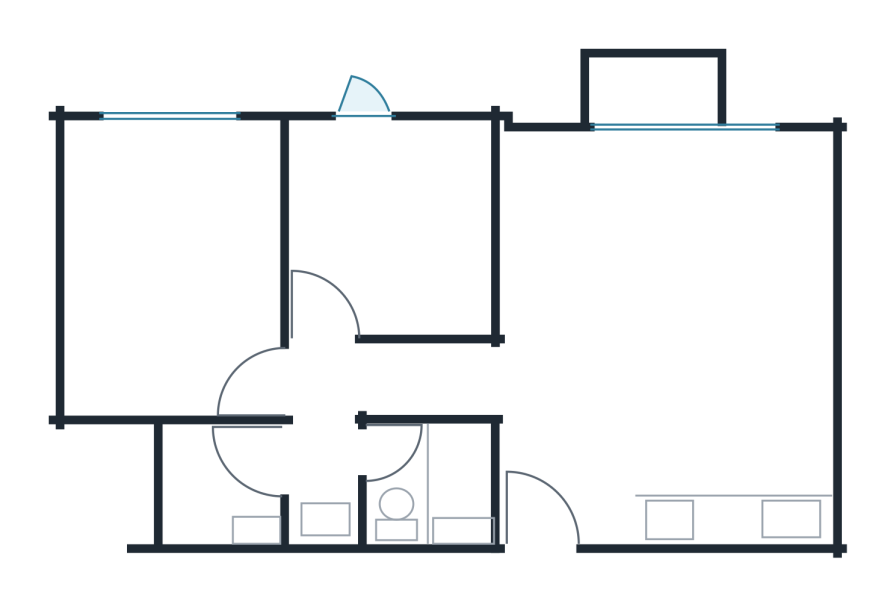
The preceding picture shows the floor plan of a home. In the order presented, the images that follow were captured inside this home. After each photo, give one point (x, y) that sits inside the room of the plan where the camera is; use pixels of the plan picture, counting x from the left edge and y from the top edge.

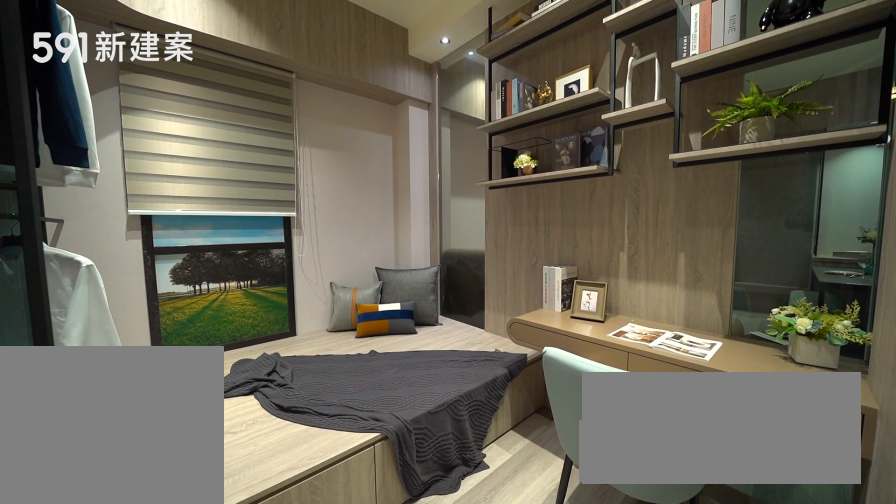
(396, 221)
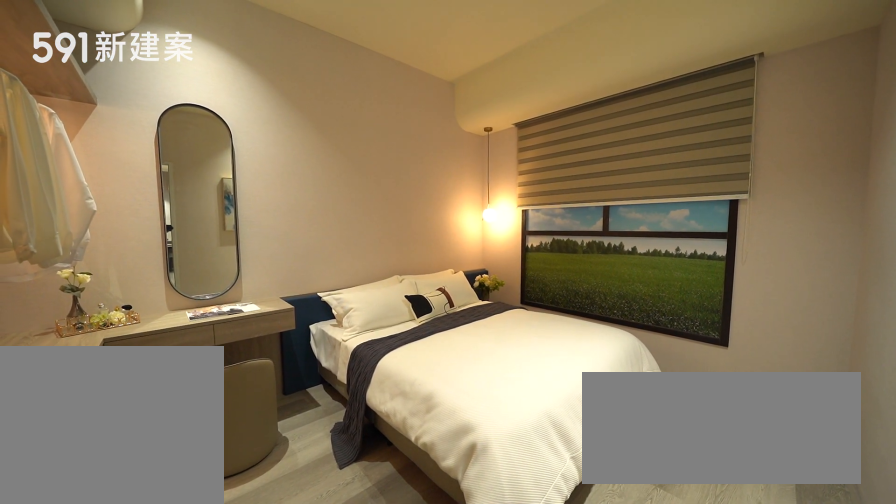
(168, 265)
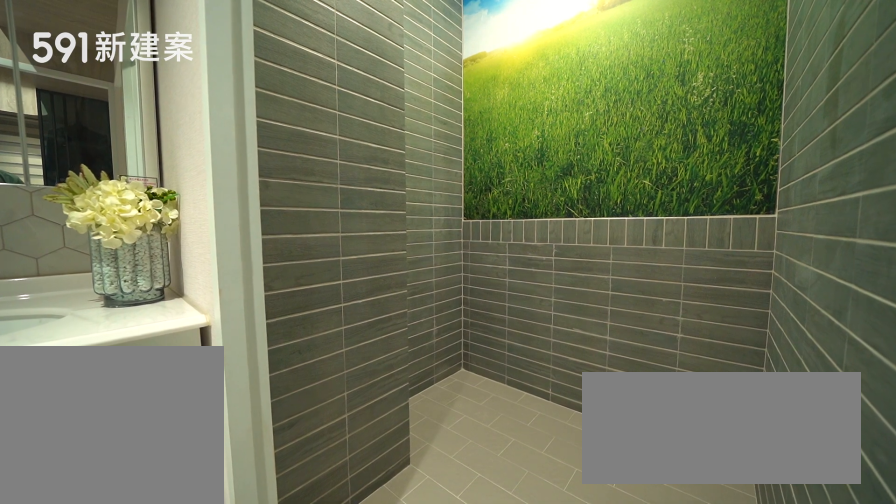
(224, 487)
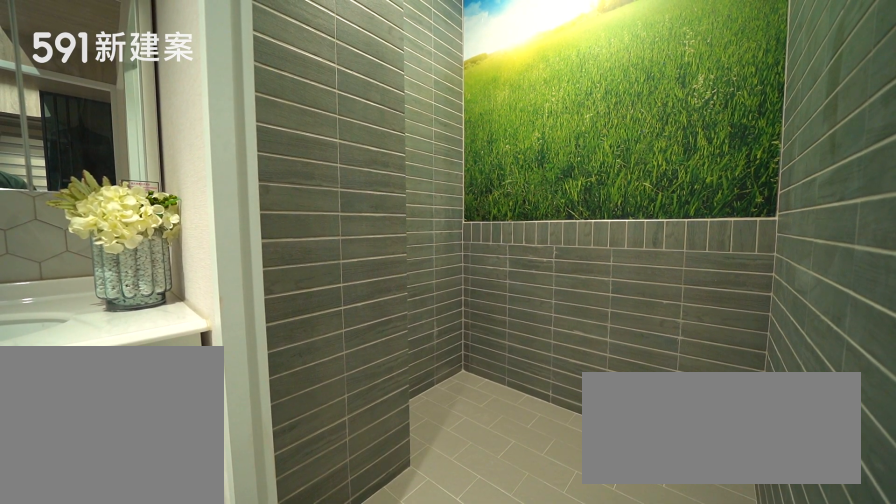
(224, 487)
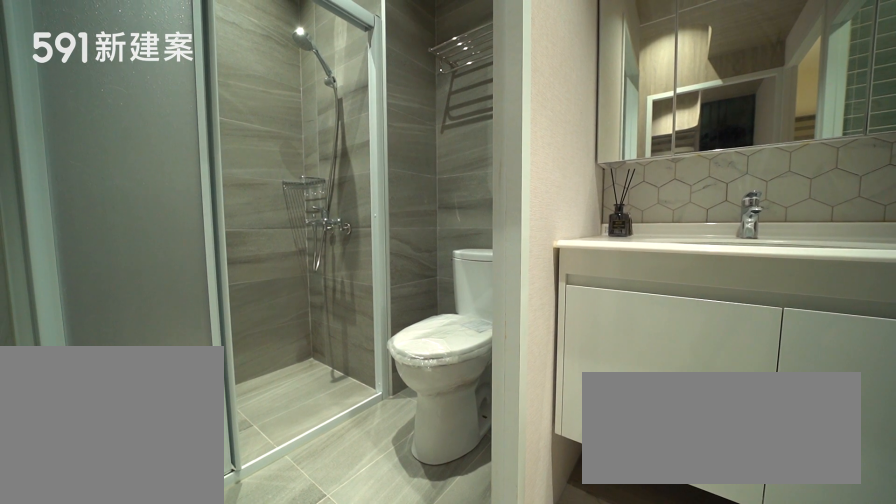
(393, 483)
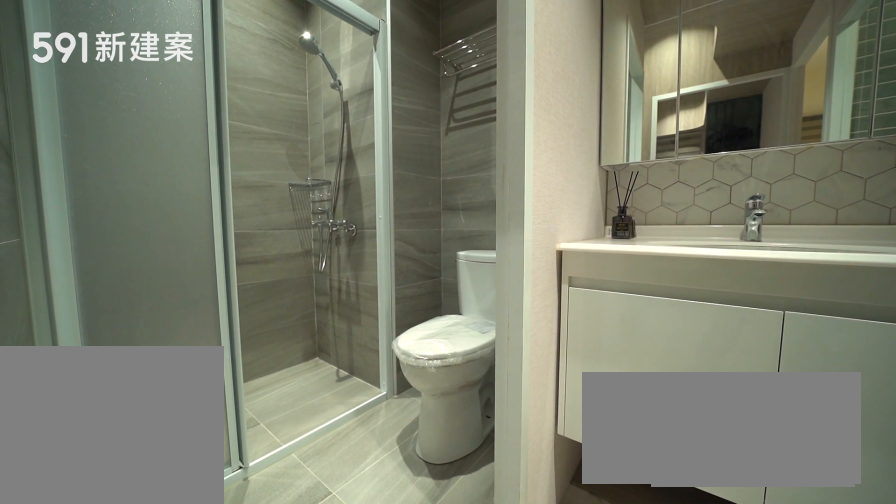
(393, 483)
